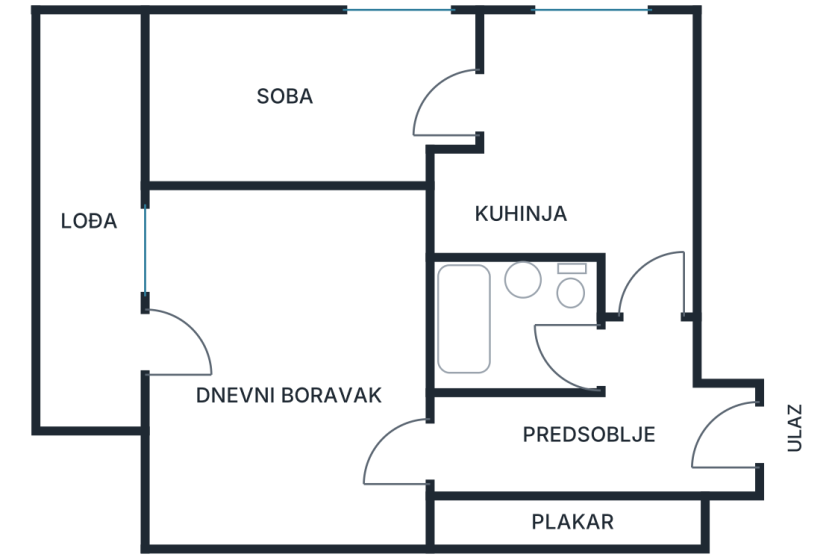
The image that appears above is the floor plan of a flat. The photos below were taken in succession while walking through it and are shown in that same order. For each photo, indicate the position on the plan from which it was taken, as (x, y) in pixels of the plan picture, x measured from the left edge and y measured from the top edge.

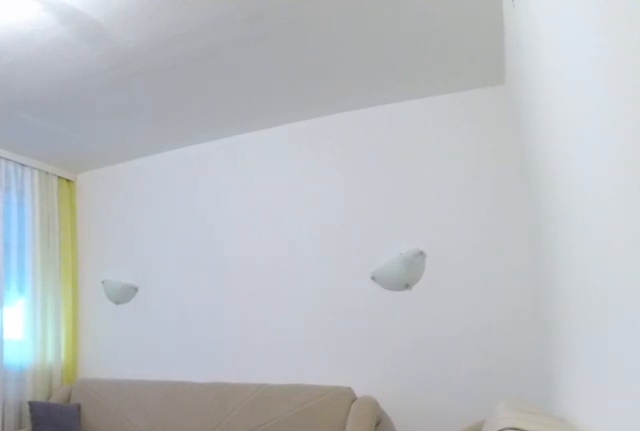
(407, 454)
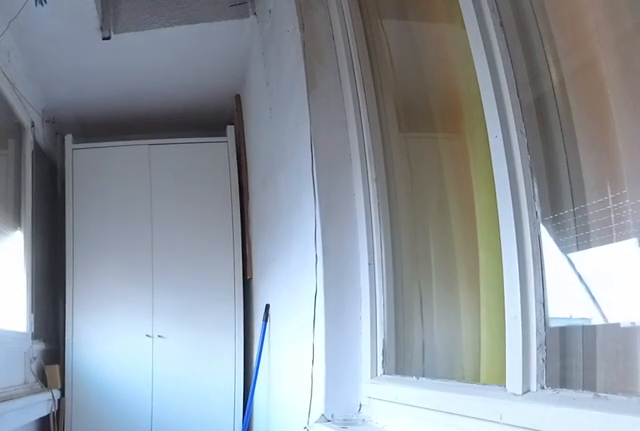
(82, 340)
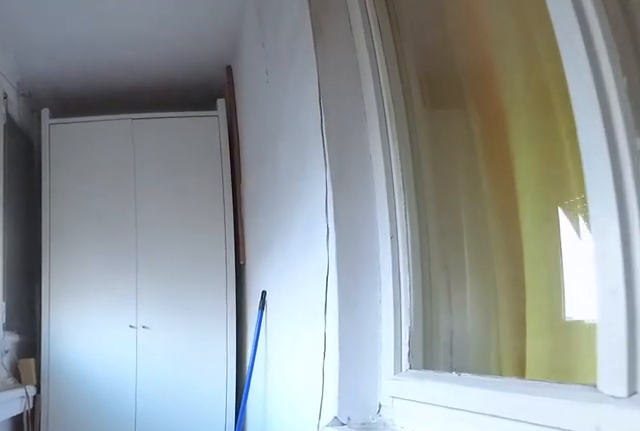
(80, 282)
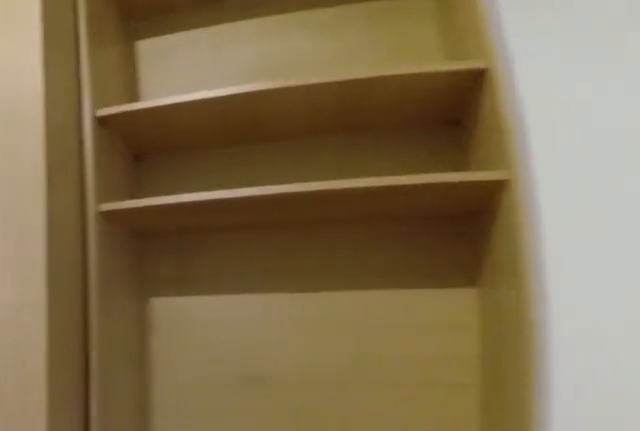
(202, 401)
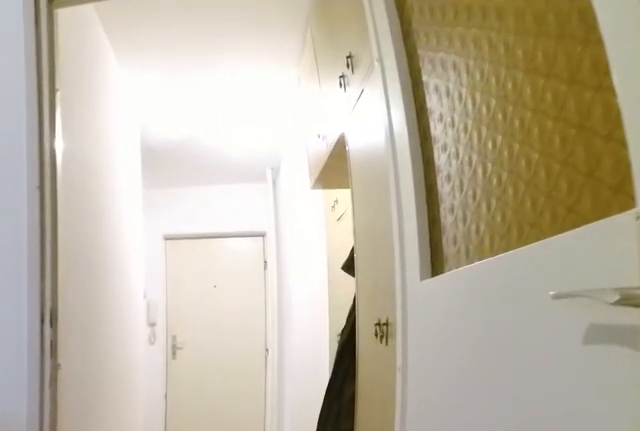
(349, 472)
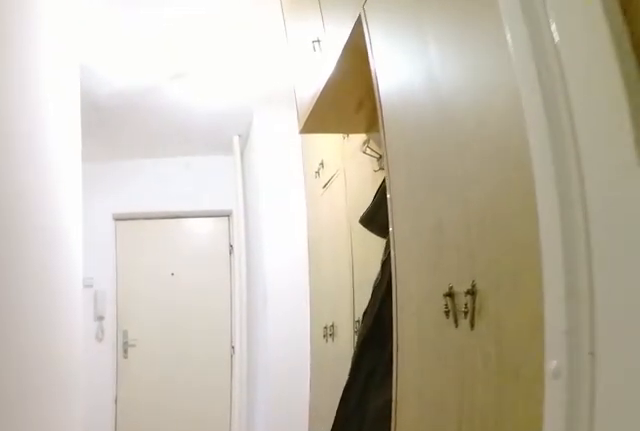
(381, 466)
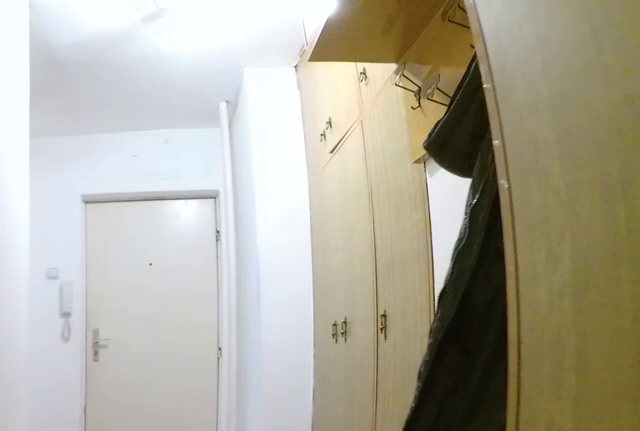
(417, 461)
